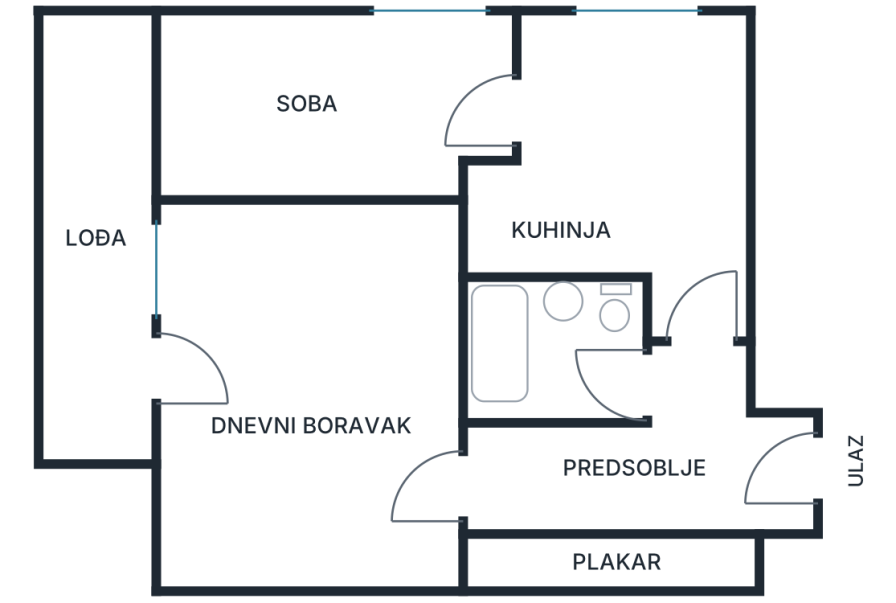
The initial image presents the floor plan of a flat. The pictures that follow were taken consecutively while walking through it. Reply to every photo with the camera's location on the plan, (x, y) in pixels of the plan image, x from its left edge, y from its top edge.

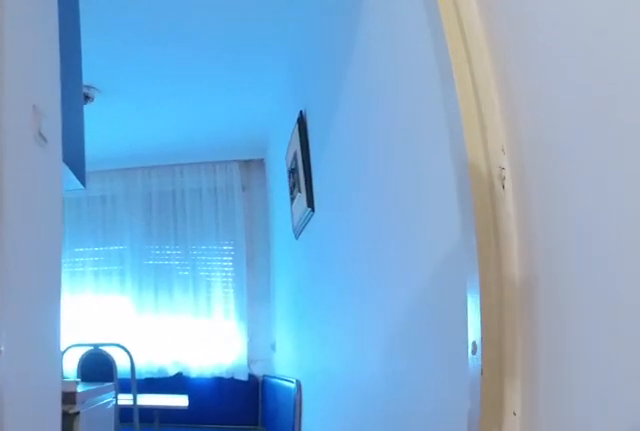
(690, 422)
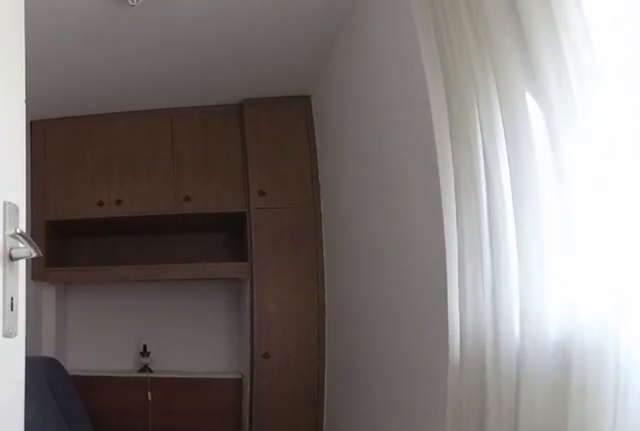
(554, 115)
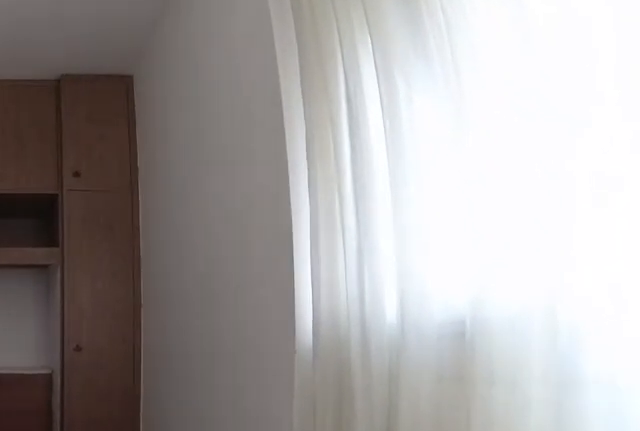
(536, 120)
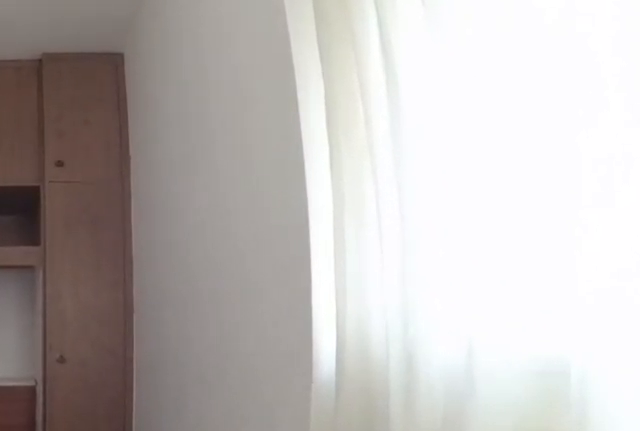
(527, 120)
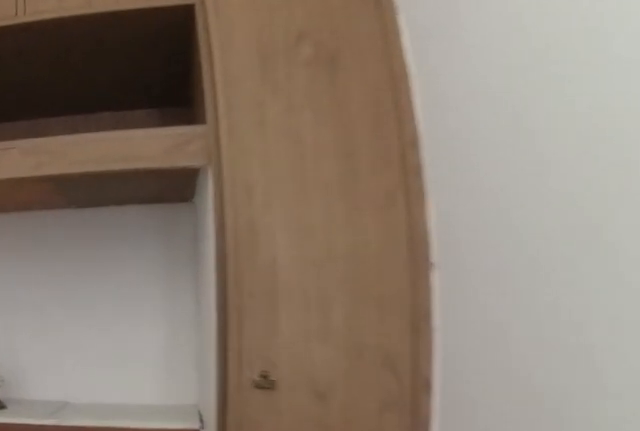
(337, 119)
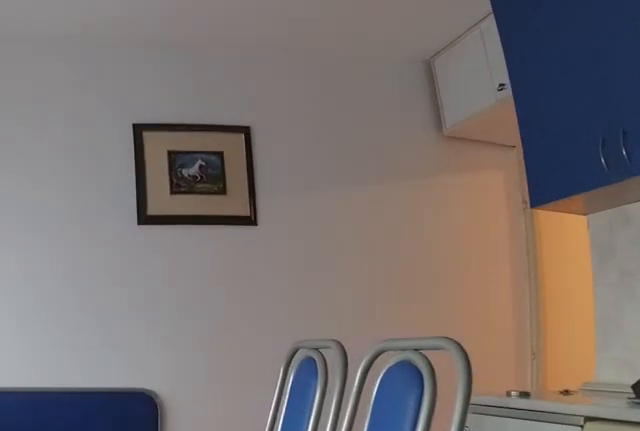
(475, 122)
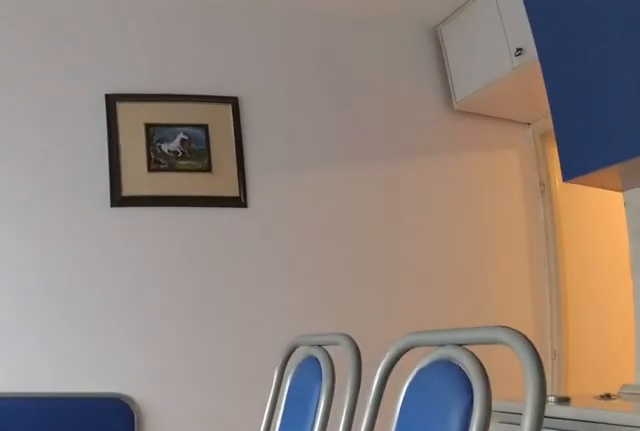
(521, 121)
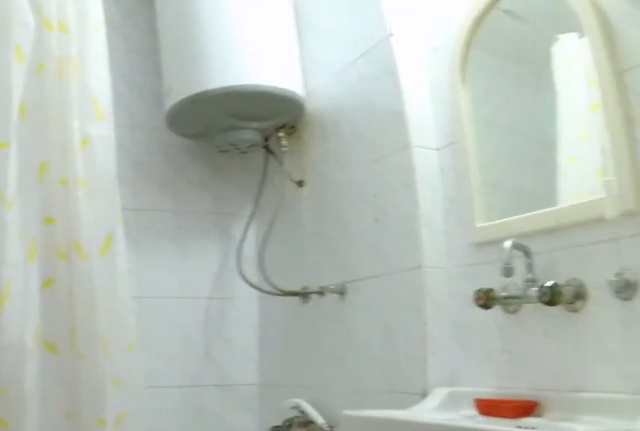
(667, 374)
